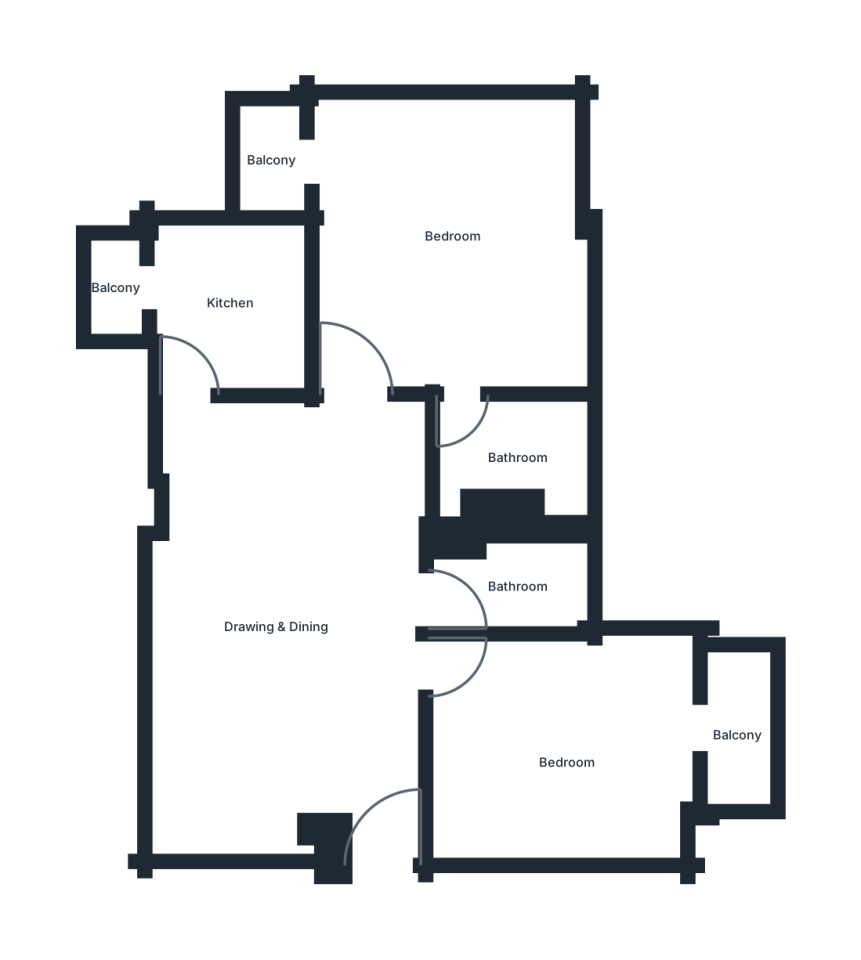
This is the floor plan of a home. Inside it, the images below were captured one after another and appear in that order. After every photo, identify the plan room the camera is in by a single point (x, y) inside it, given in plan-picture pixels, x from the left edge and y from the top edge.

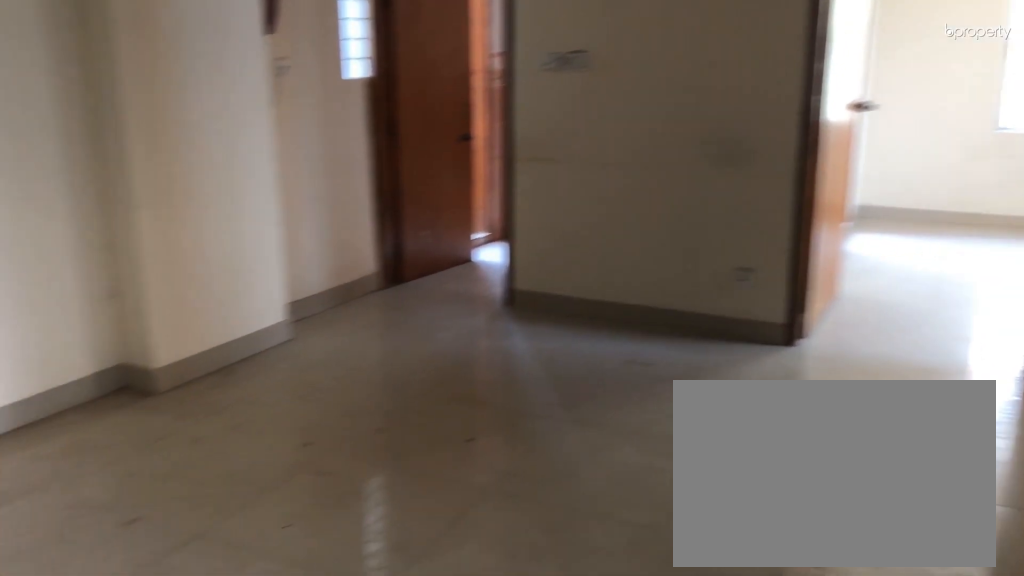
(277, 606)
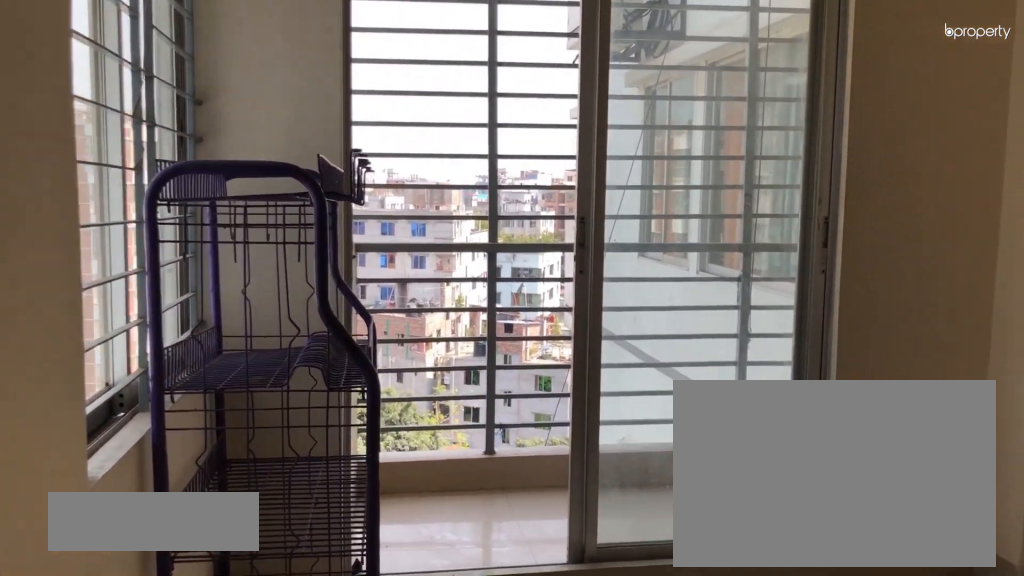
(560, 753)
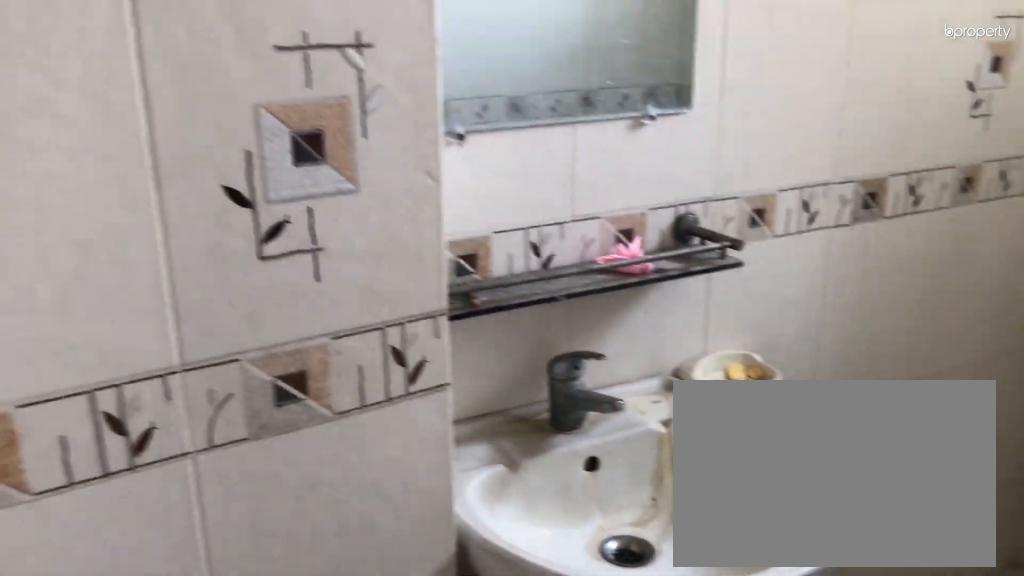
(510, 578)
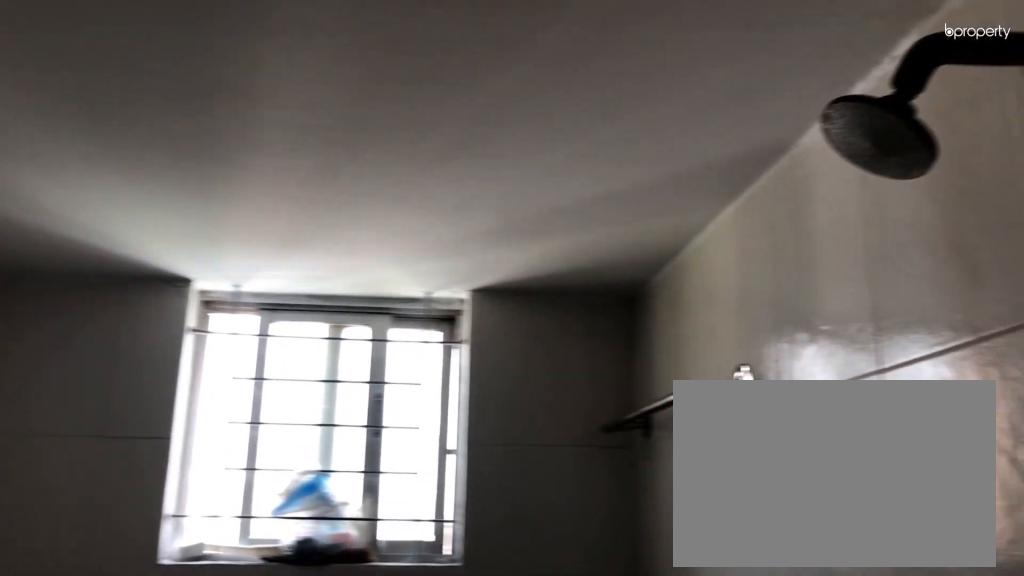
(510, 578)
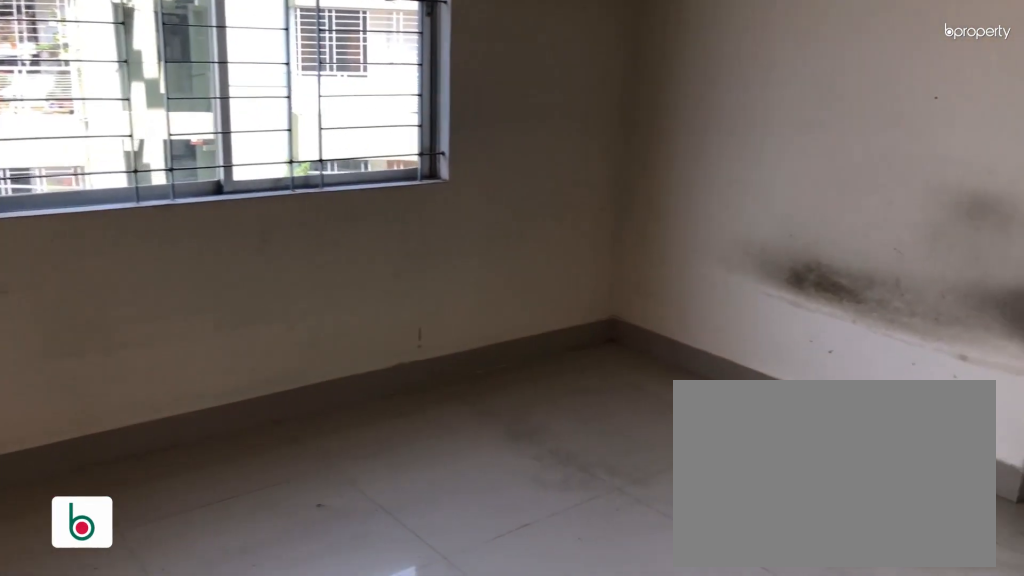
(449, 227)
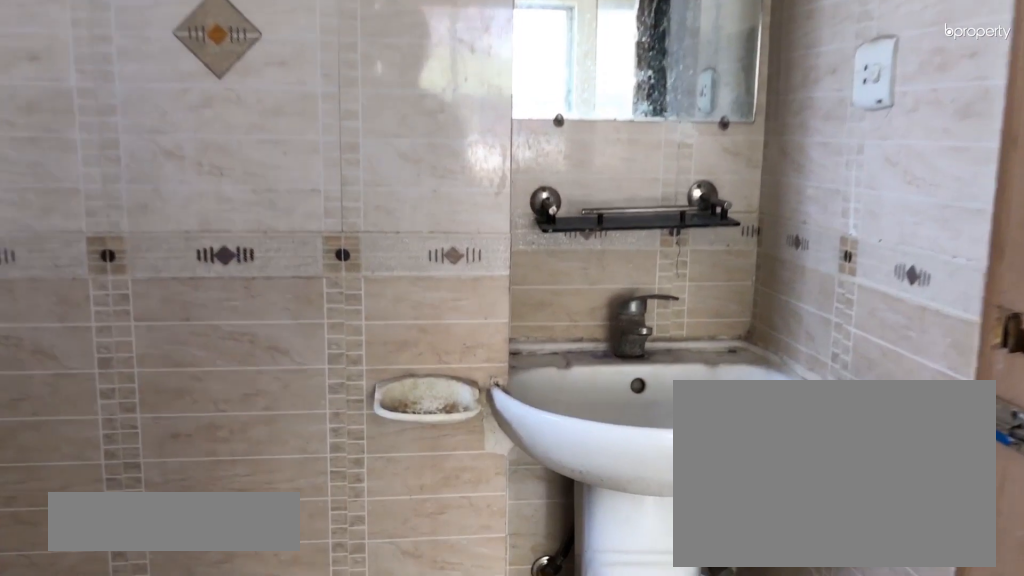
(507, 446)
